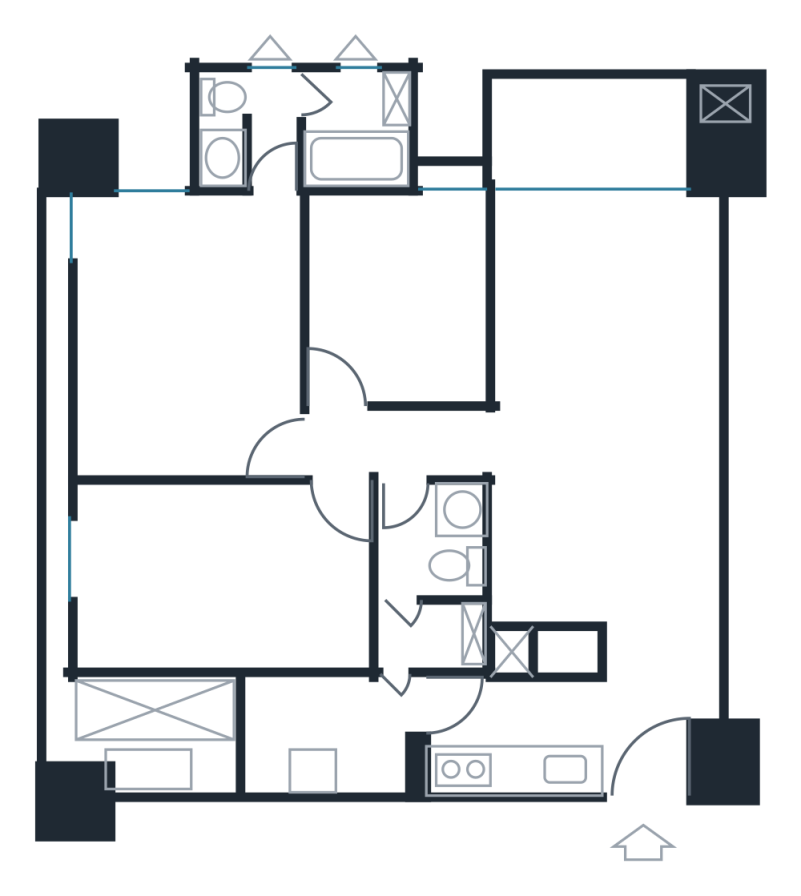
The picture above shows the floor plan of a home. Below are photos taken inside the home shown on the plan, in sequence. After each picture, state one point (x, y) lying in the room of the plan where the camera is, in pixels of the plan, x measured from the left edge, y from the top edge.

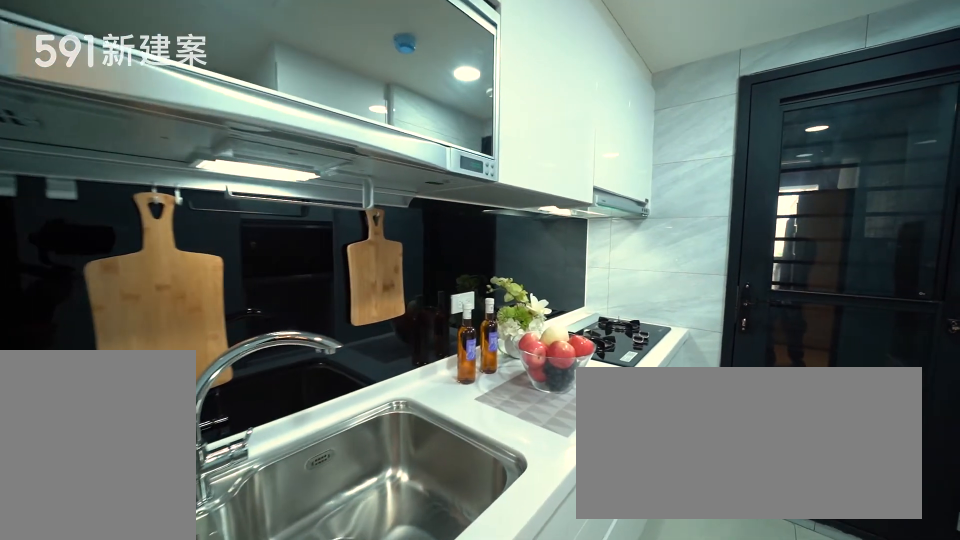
(510, 738)
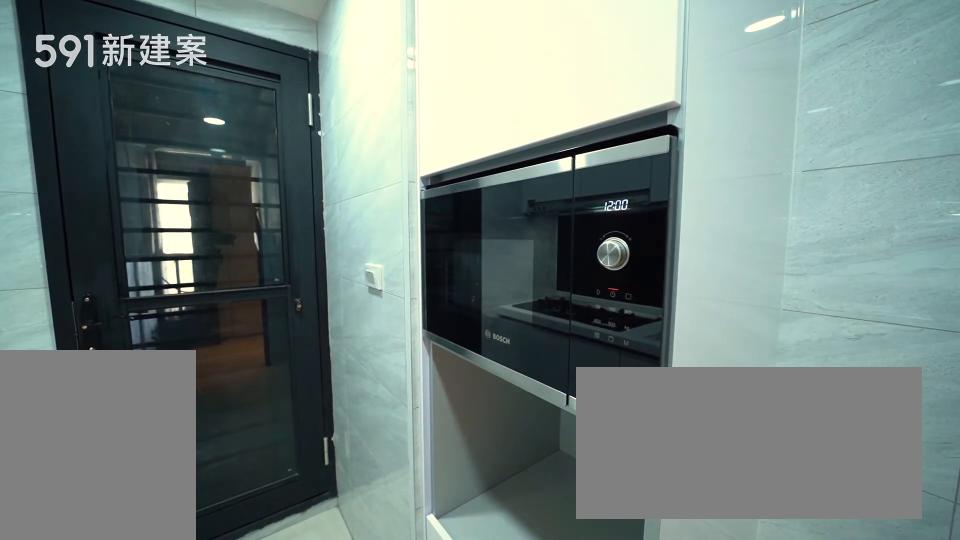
(510, 738)
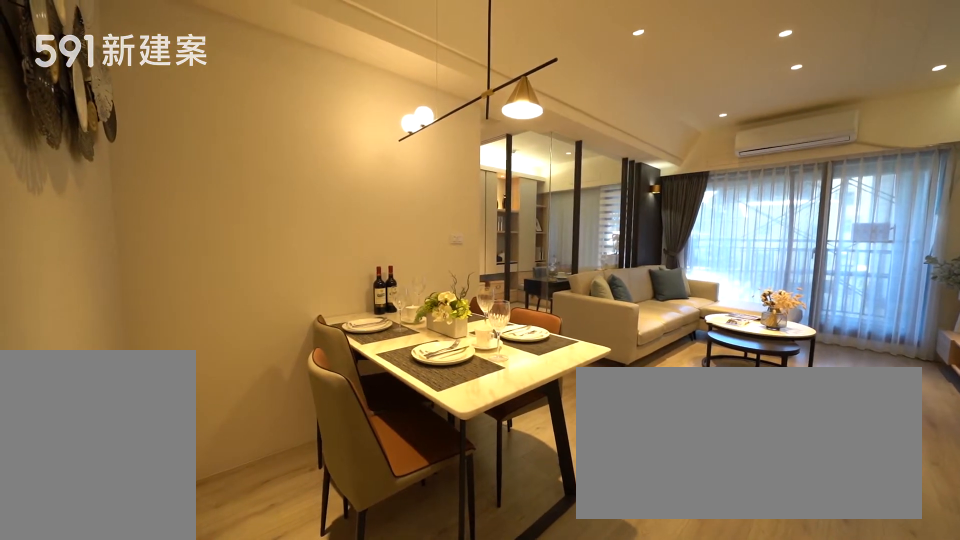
(563, 549)
